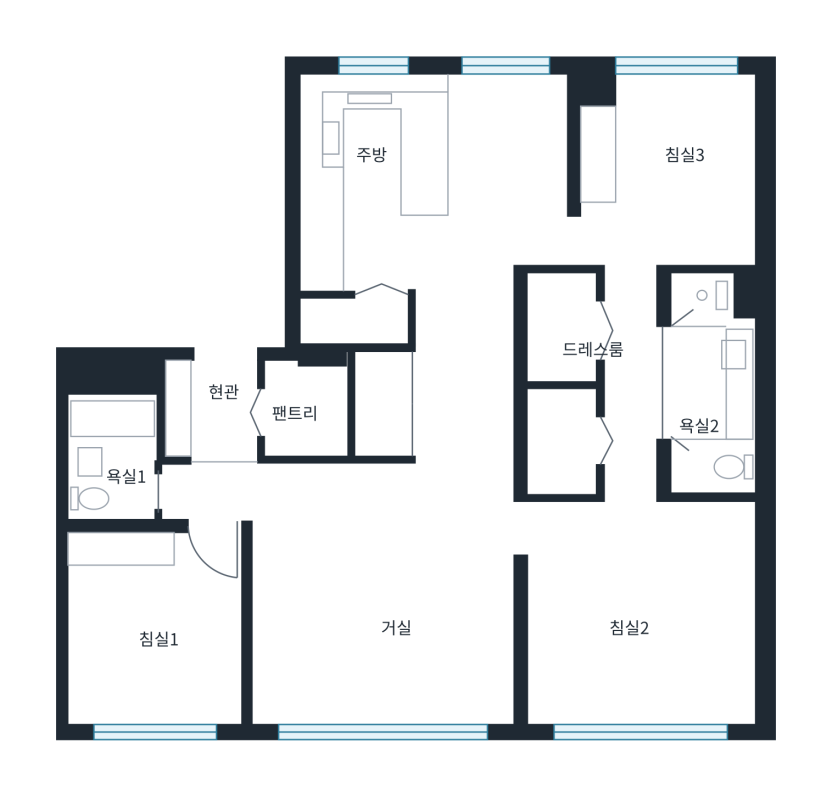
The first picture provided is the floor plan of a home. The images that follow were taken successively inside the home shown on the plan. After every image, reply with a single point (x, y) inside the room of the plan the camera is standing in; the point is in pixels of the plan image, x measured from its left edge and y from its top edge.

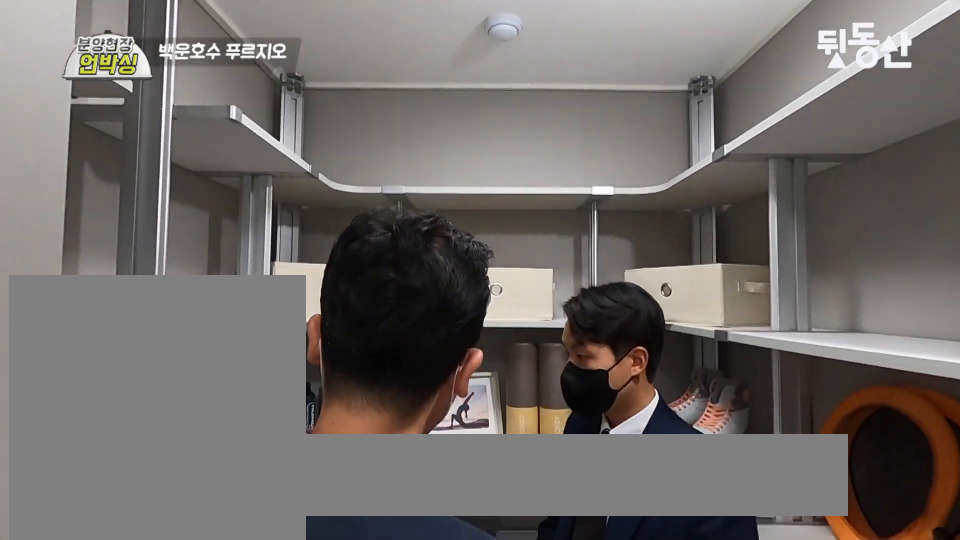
(217, 416)
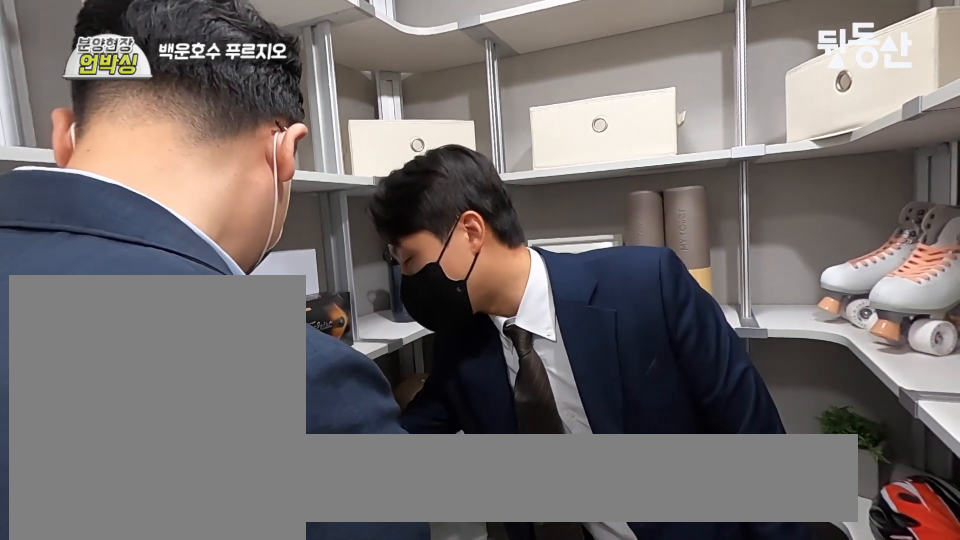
(216, 416)
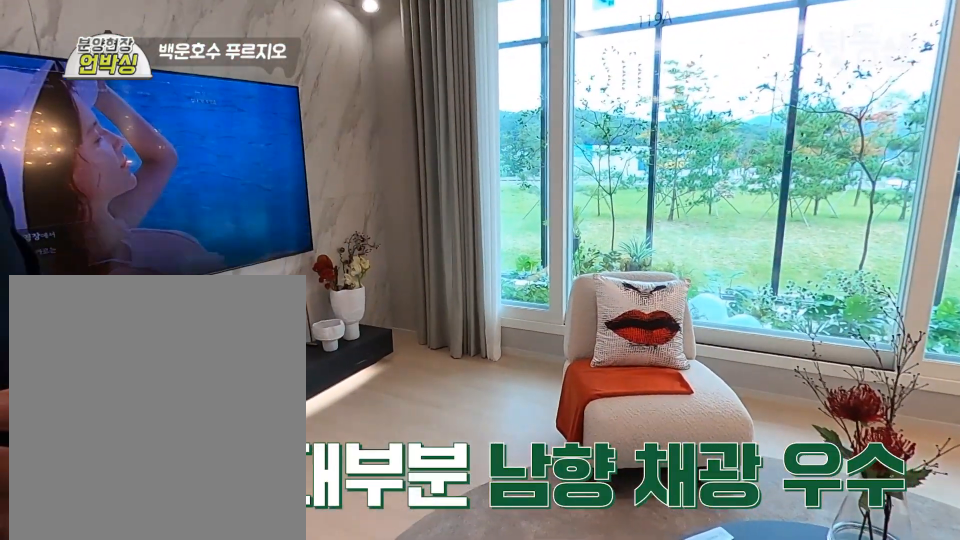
(400, 650)
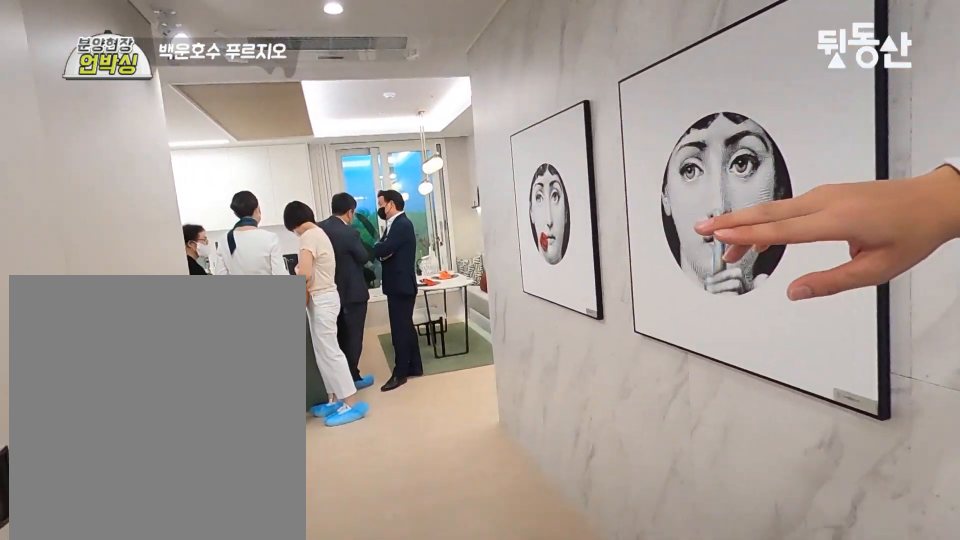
(464, 419)
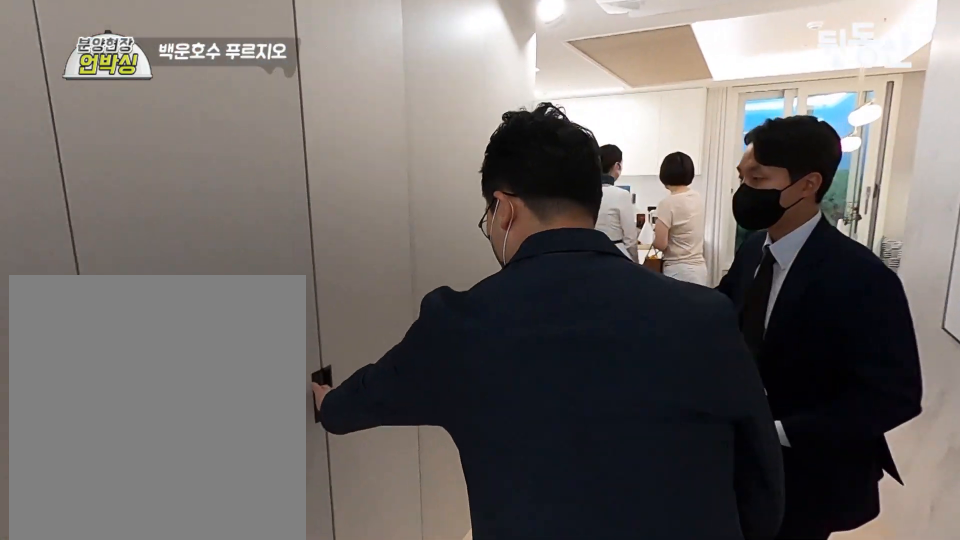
(466, 421)
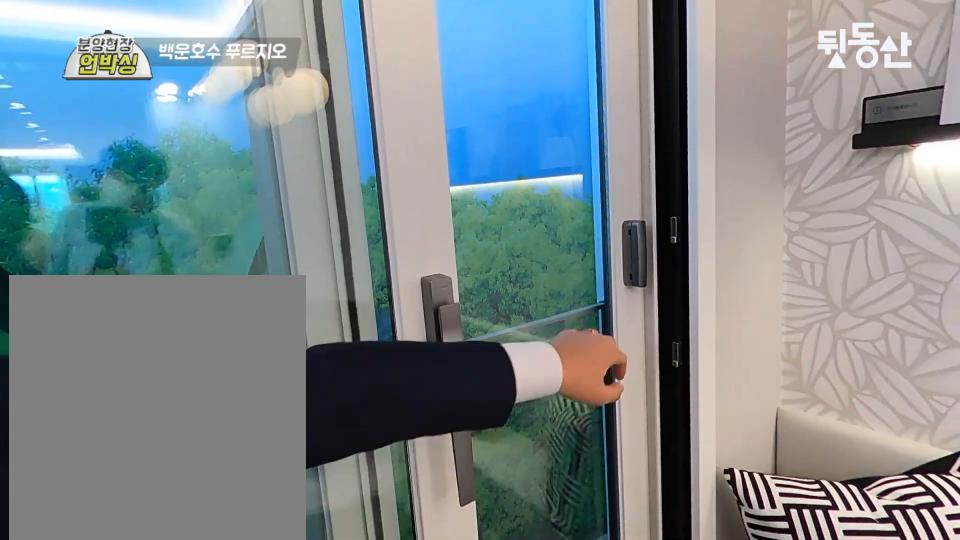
(504, 199)
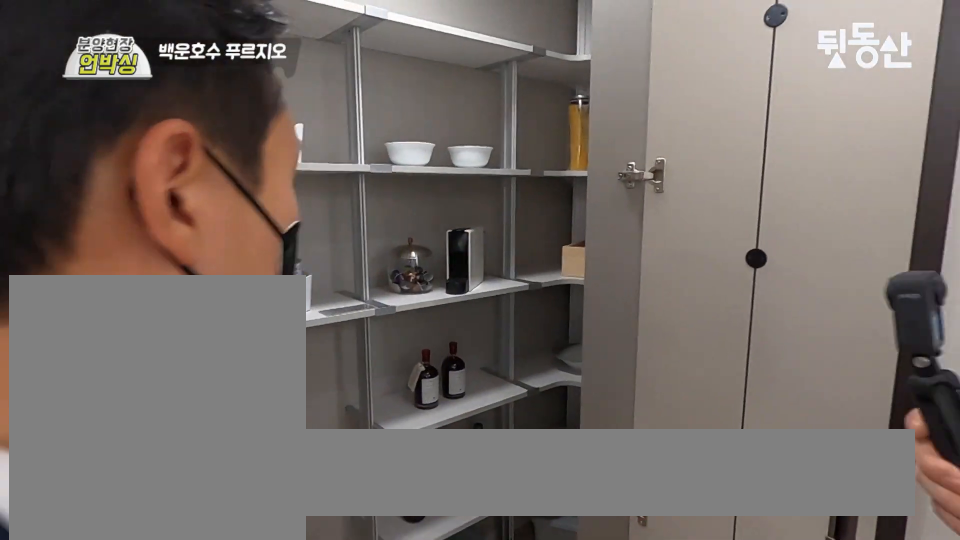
(383, 302)
